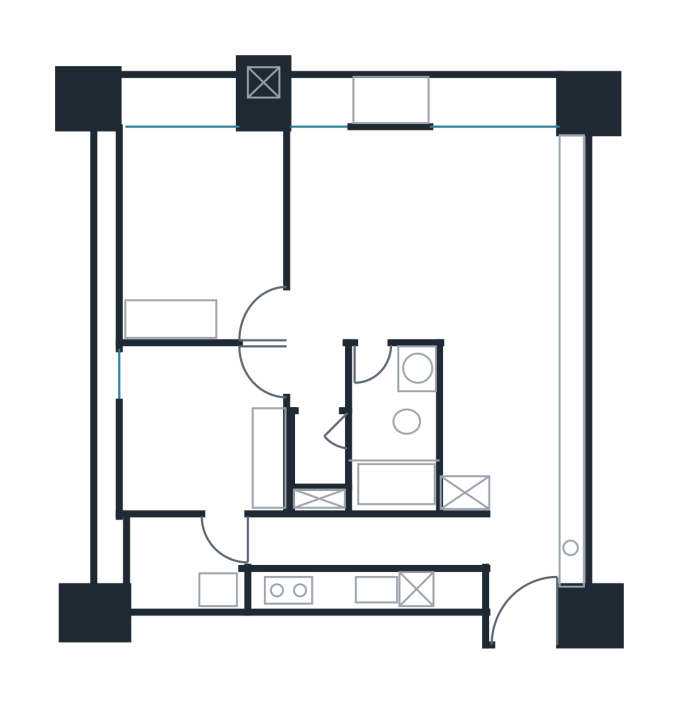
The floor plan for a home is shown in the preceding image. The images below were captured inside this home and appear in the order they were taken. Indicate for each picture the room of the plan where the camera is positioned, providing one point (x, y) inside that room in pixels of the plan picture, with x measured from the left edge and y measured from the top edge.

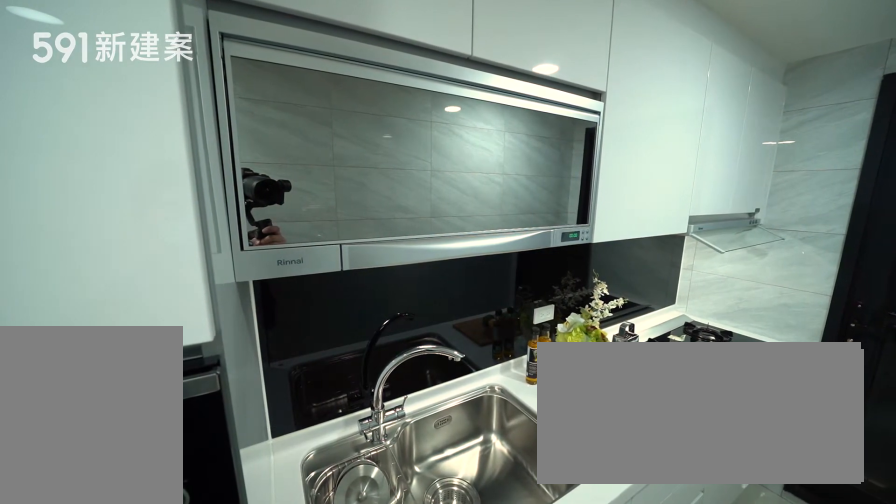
(360, 556)
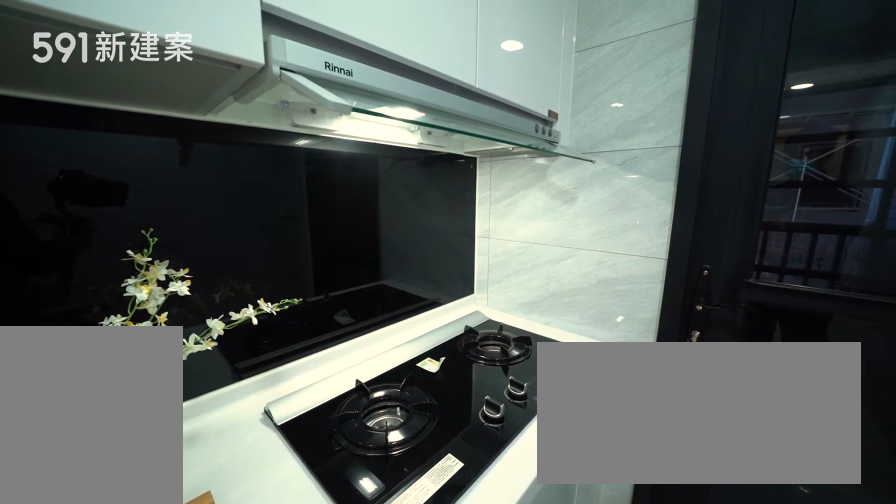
(360, 556)
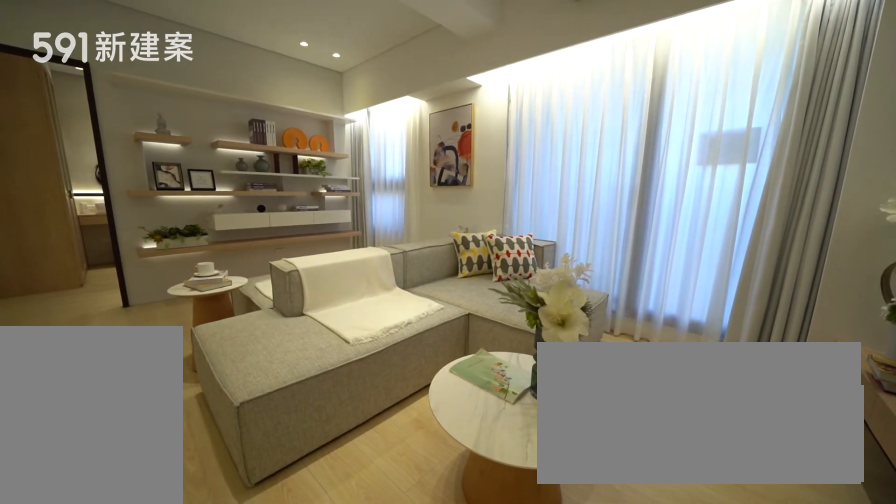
(493, 205)
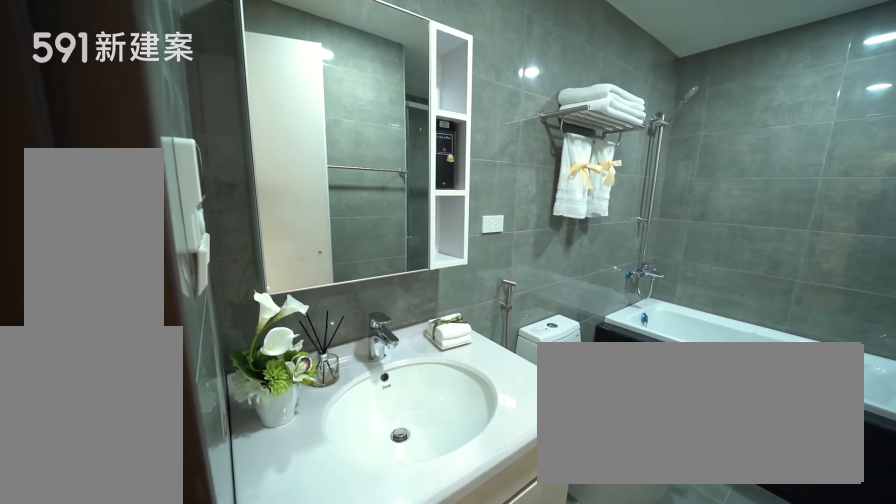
(389, 429)
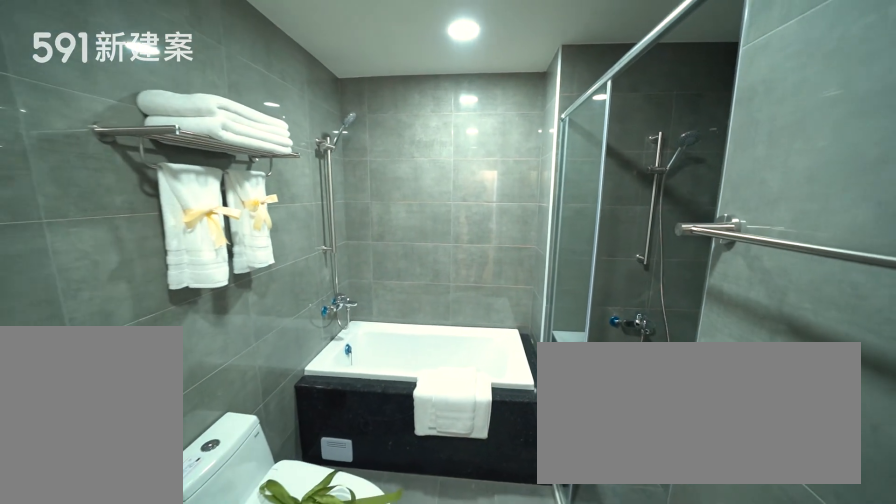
(389, 429)
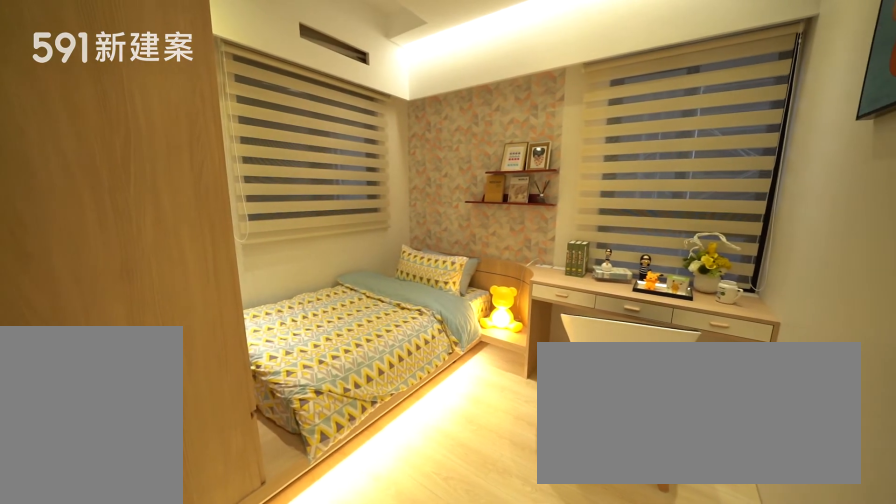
(206, 429)
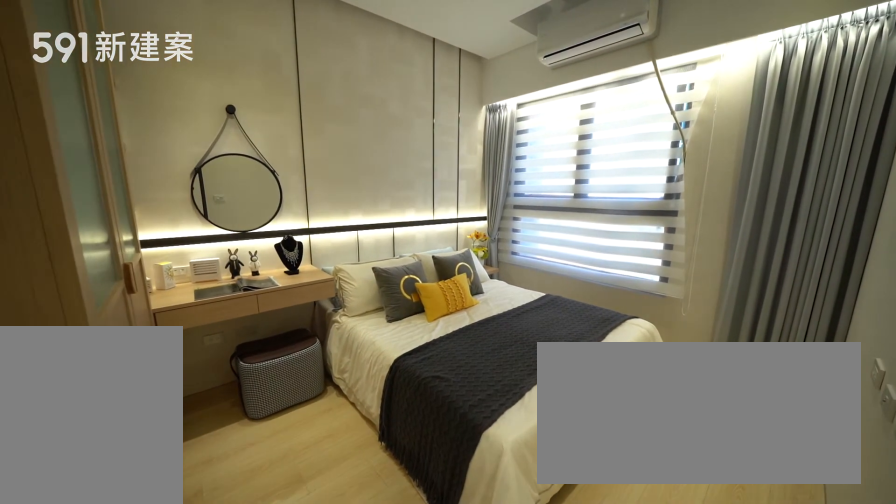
(202, 225)
